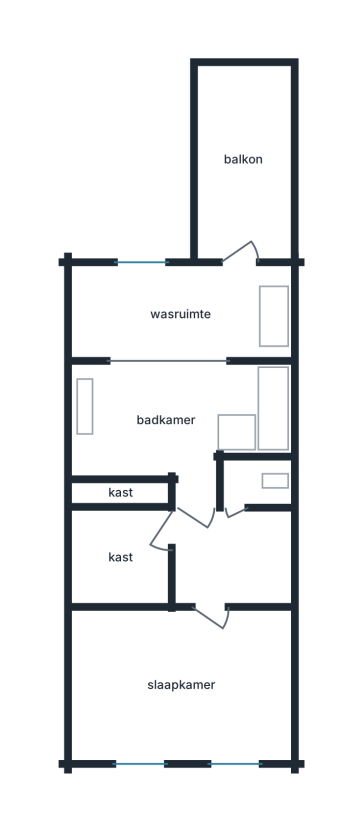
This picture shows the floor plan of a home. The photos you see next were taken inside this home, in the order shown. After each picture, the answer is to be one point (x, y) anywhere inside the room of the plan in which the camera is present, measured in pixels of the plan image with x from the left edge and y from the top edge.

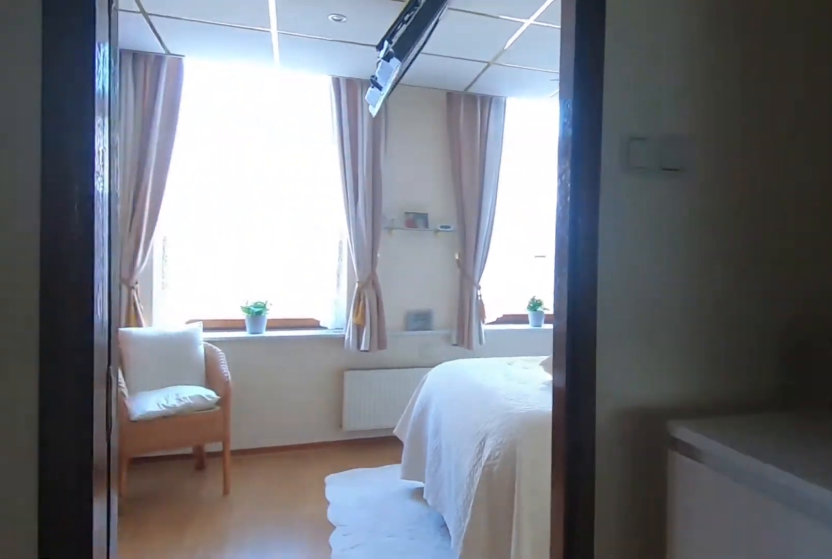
(215, 543)
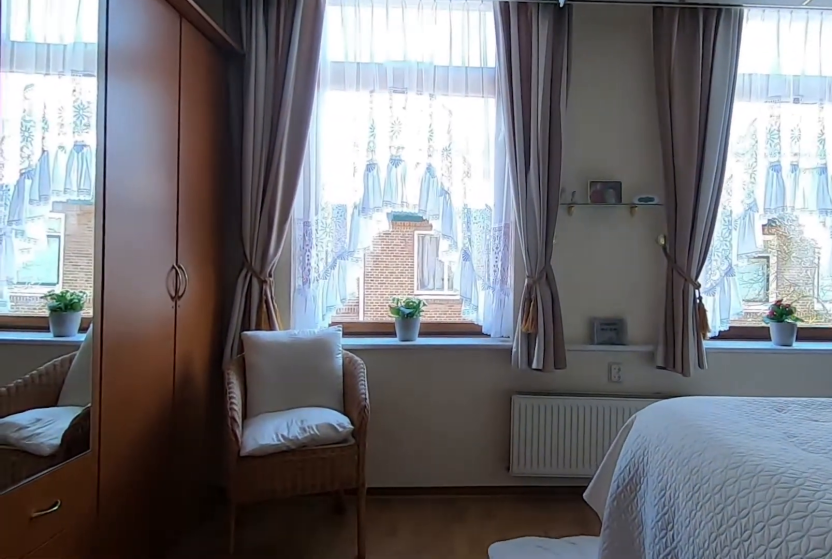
(179, 688)
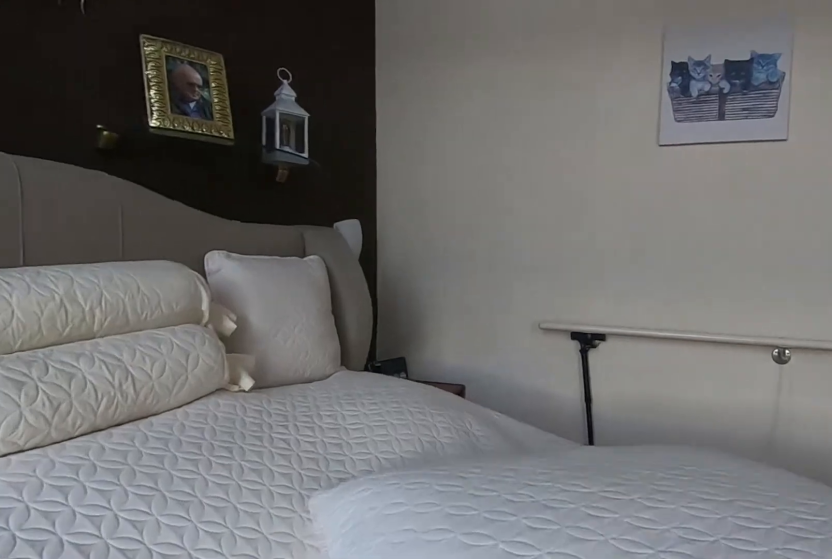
(179, 688)
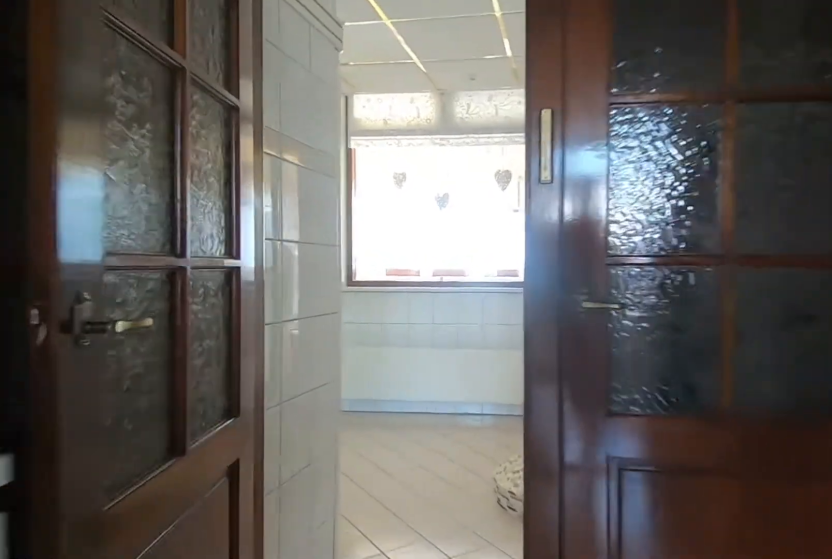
(215, 541)
